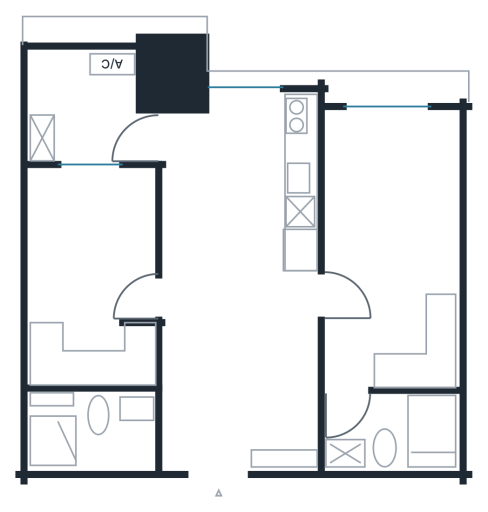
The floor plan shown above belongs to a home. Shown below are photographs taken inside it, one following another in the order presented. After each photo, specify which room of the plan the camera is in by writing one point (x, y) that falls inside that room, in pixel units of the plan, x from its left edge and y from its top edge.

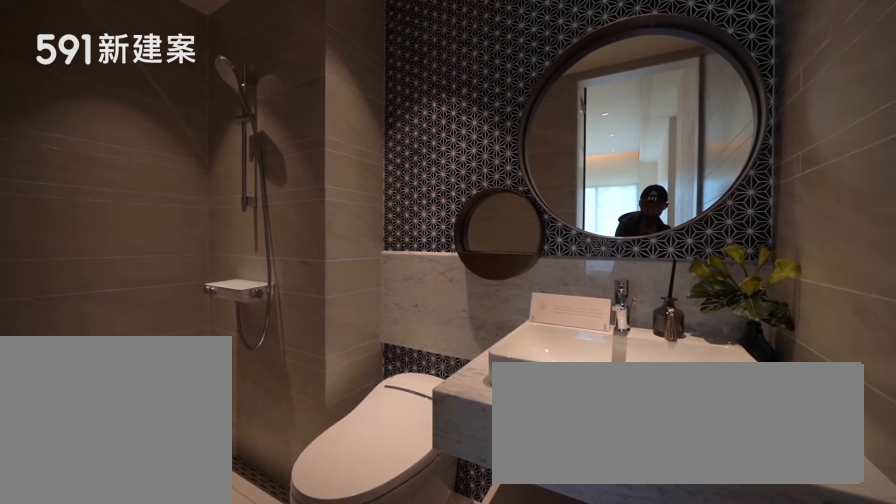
(392, 428)
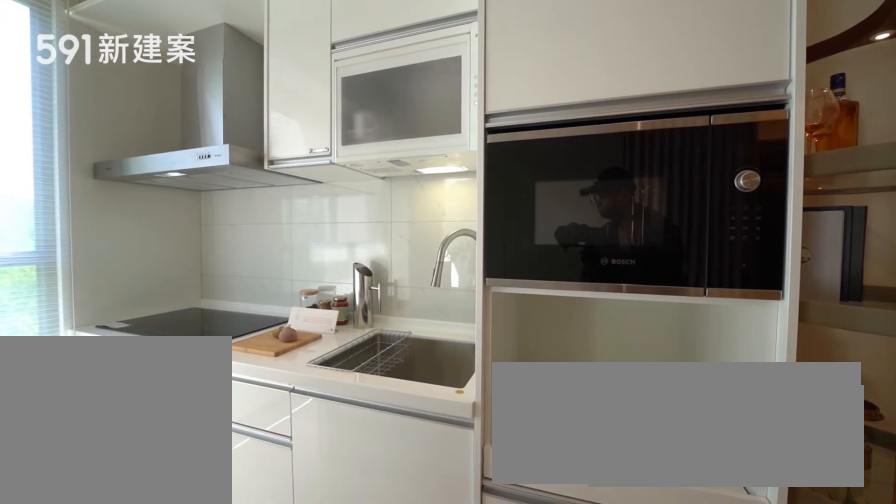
(289, 184)
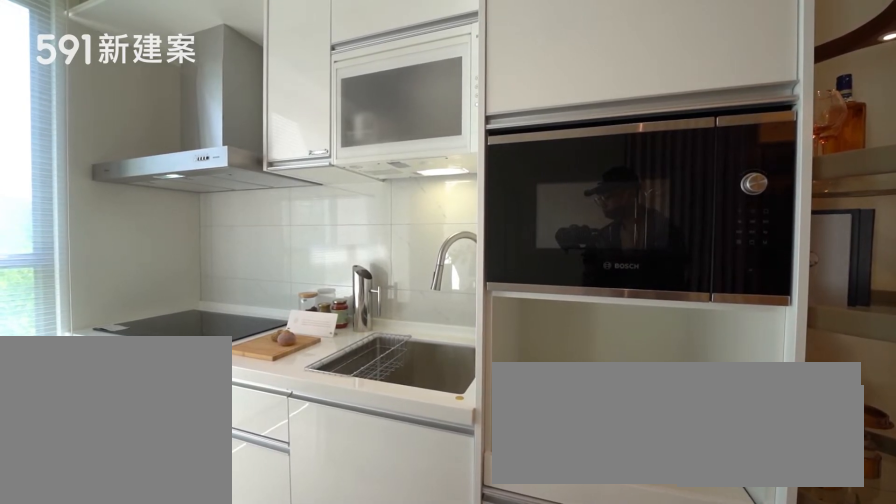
(289, 184)
